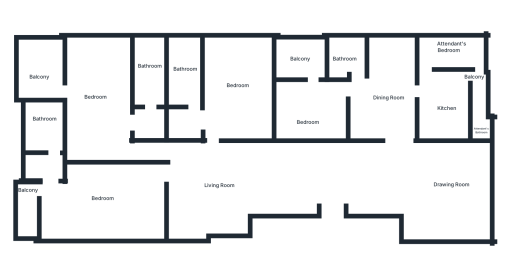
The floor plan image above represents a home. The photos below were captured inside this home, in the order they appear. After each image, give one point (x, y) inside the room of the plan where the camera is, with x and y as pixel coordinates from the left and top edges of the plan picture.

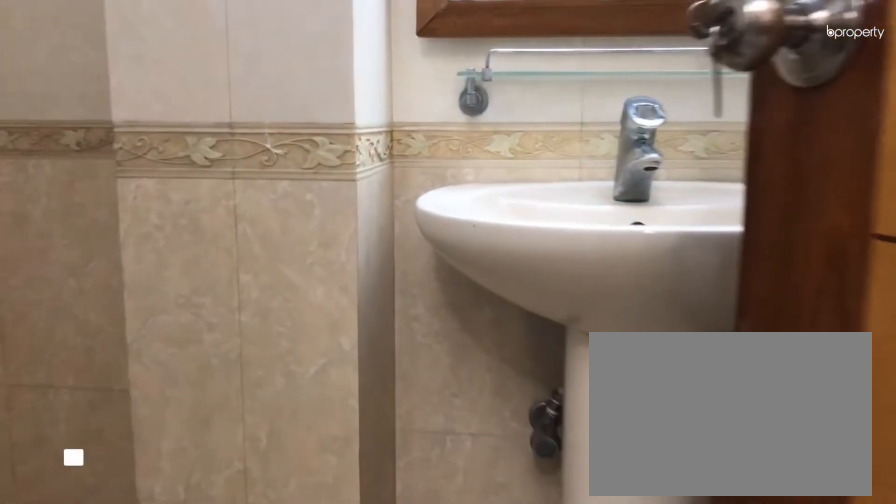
(351, 60)
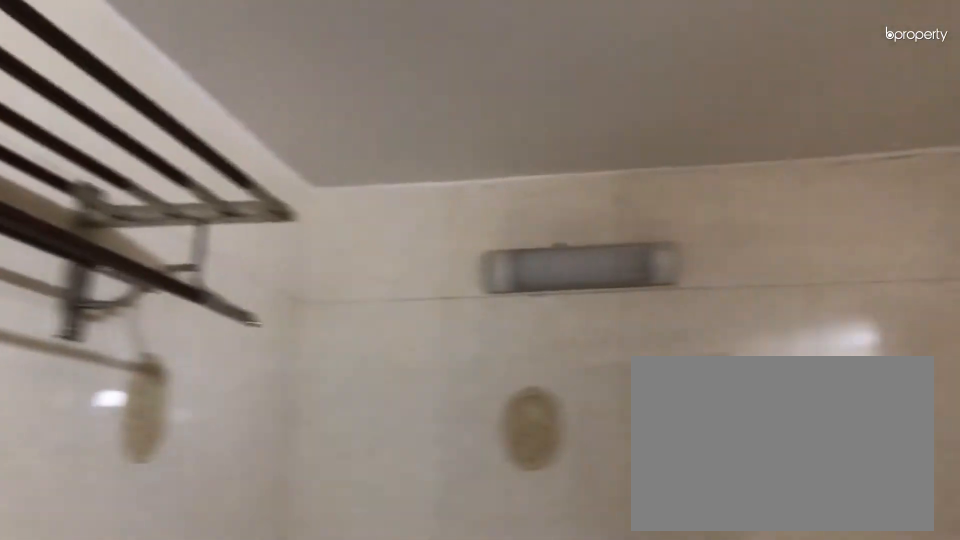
(351, 60)
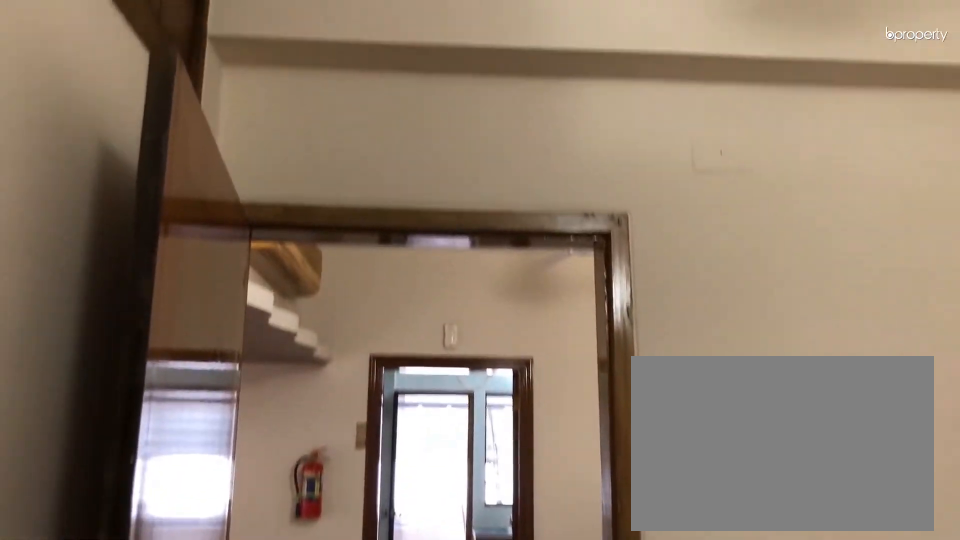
(321, 96)
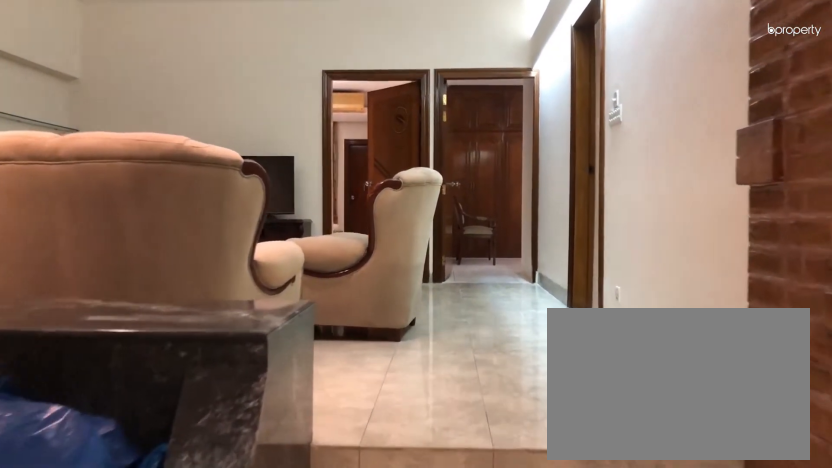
(283, 156)
